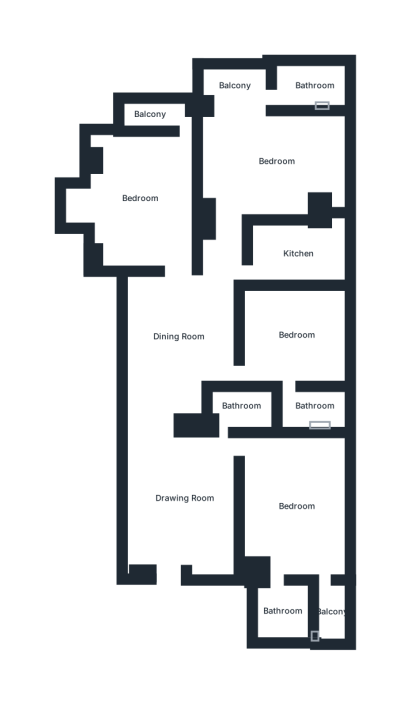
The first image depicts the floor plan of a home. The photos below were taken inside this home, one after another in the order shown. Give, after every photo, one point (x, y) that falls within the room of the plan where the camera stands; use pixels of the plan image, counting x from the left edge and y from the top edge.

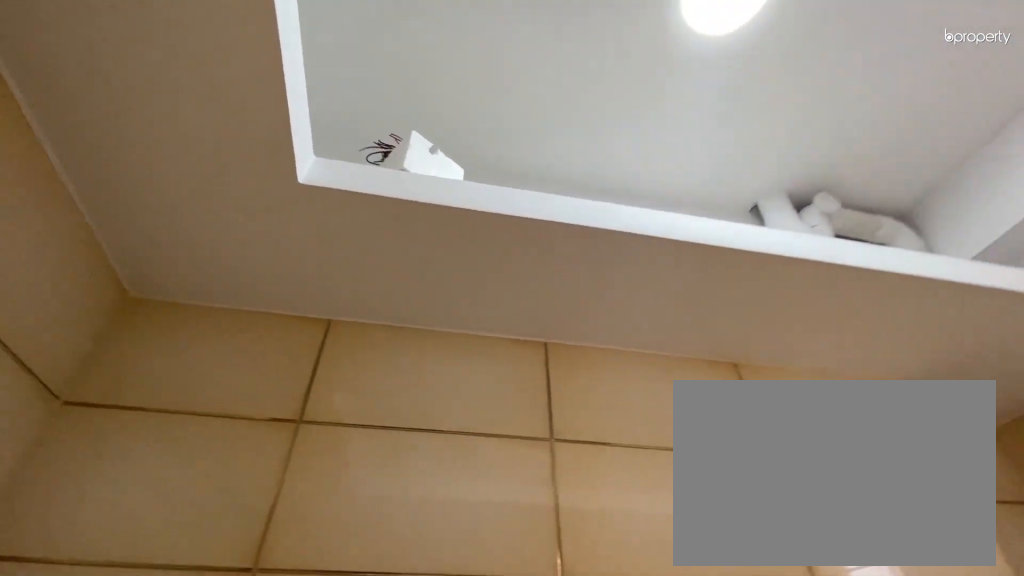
(298, 252)
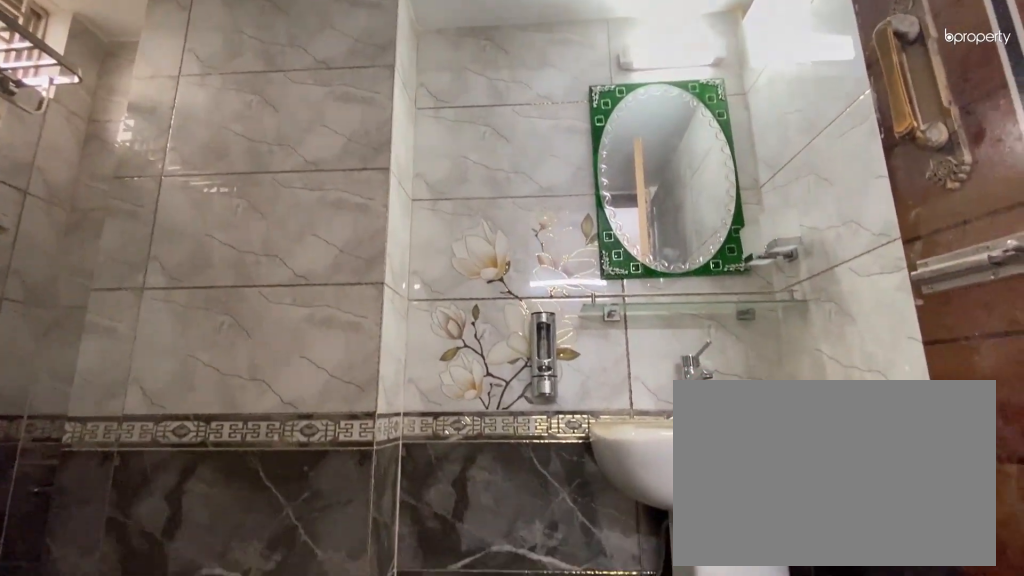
(316, 406)
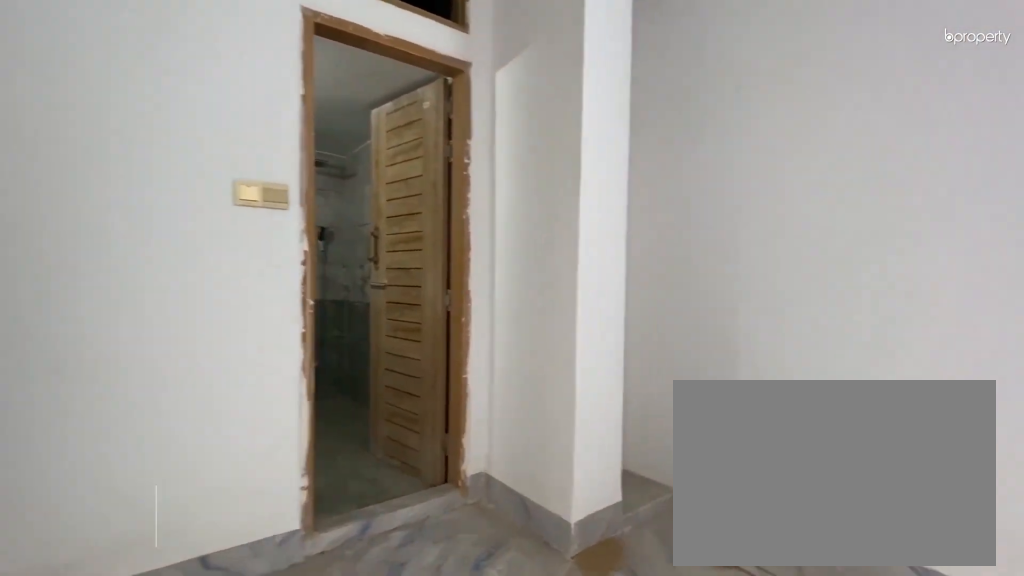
(297, 507)
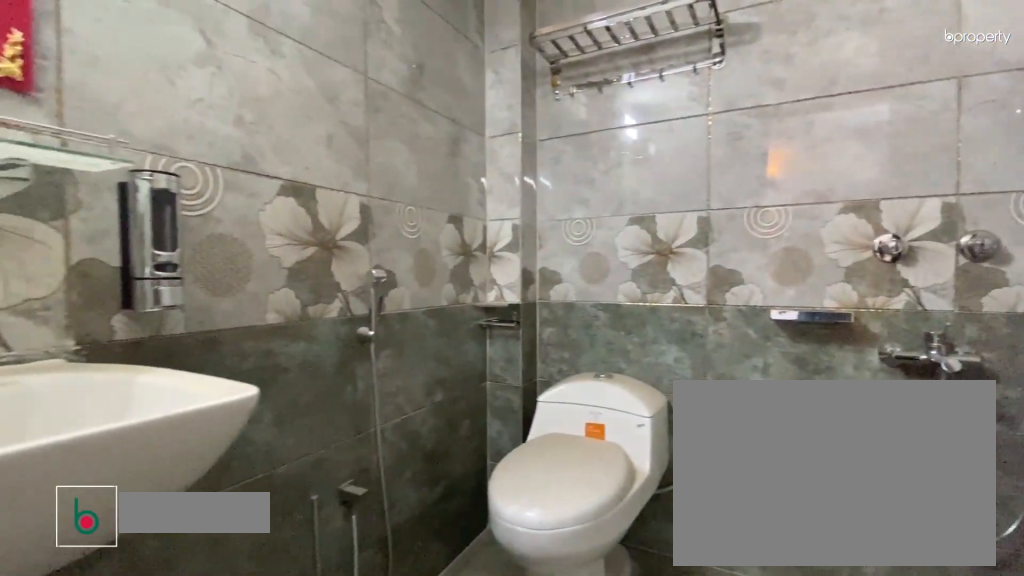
(284, 610)
